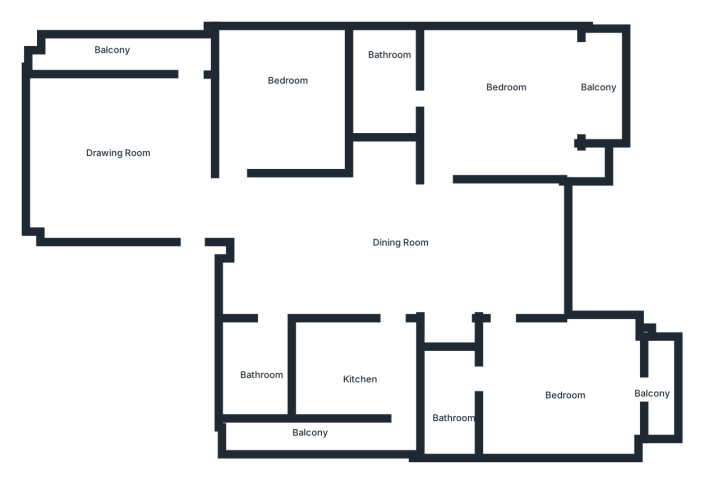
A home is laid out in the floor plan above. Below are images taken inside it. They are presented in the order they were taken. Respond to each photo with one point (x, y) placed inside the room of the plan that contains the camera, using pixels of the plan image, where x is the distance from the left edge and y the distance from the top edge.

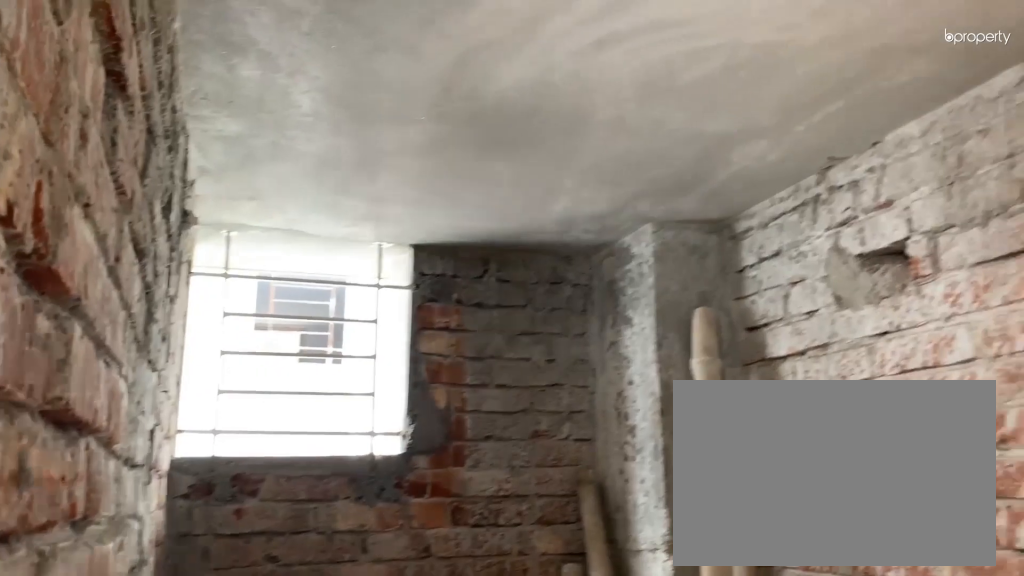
(446, 388)
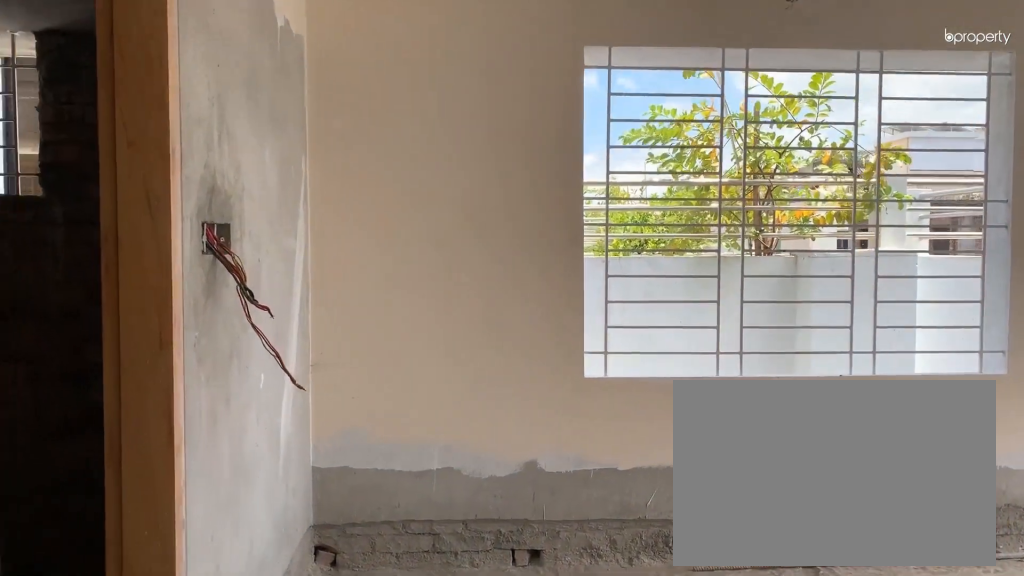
(514, 100)
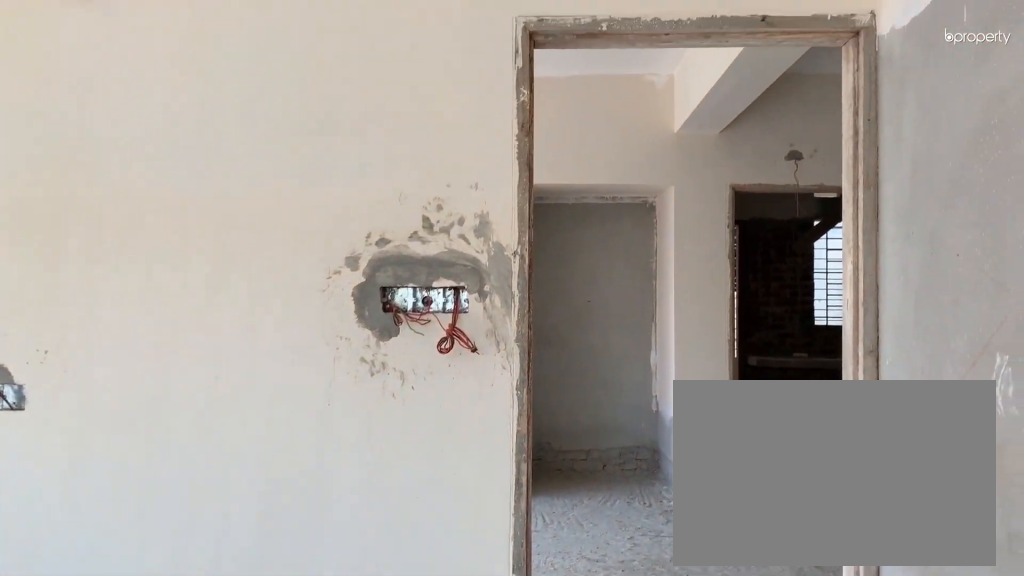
(514, 100)
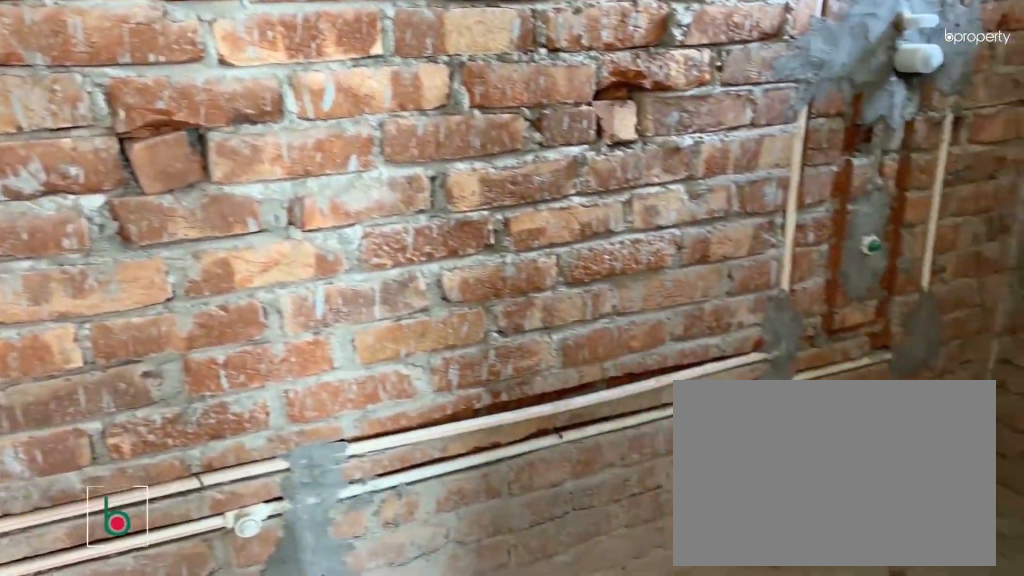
(376, 93)
